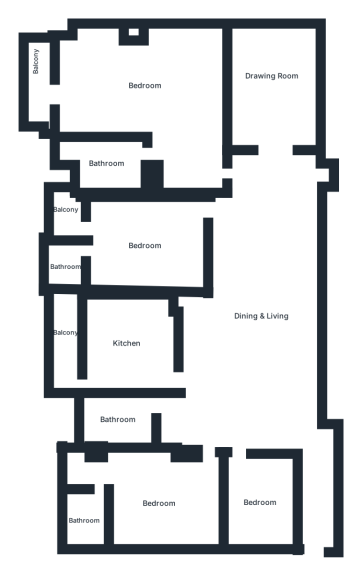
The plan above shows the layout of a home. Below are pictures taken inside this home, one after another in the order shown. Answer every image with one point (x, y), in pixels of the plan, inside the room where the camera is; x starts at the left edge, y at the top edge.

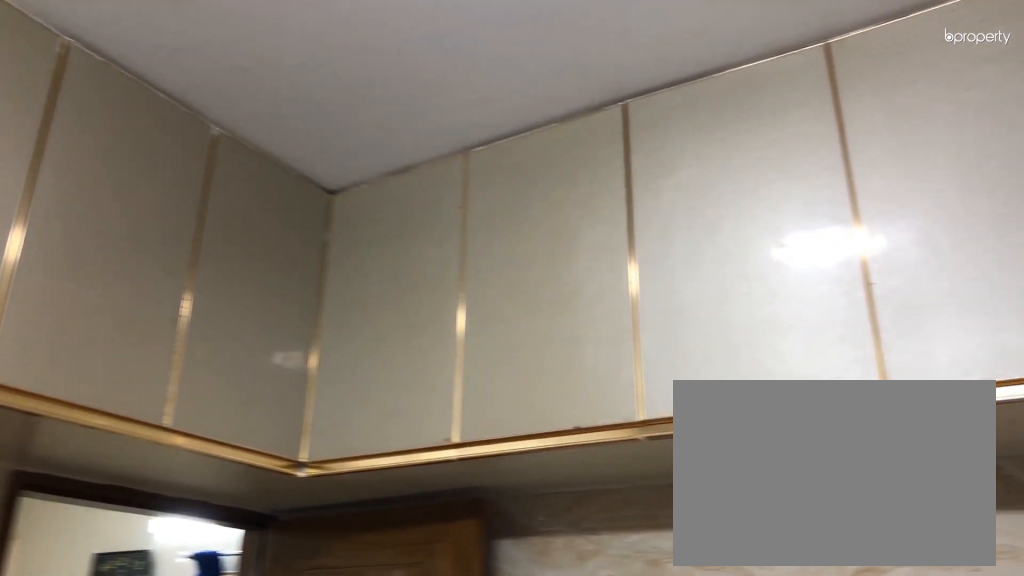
(125, 343)
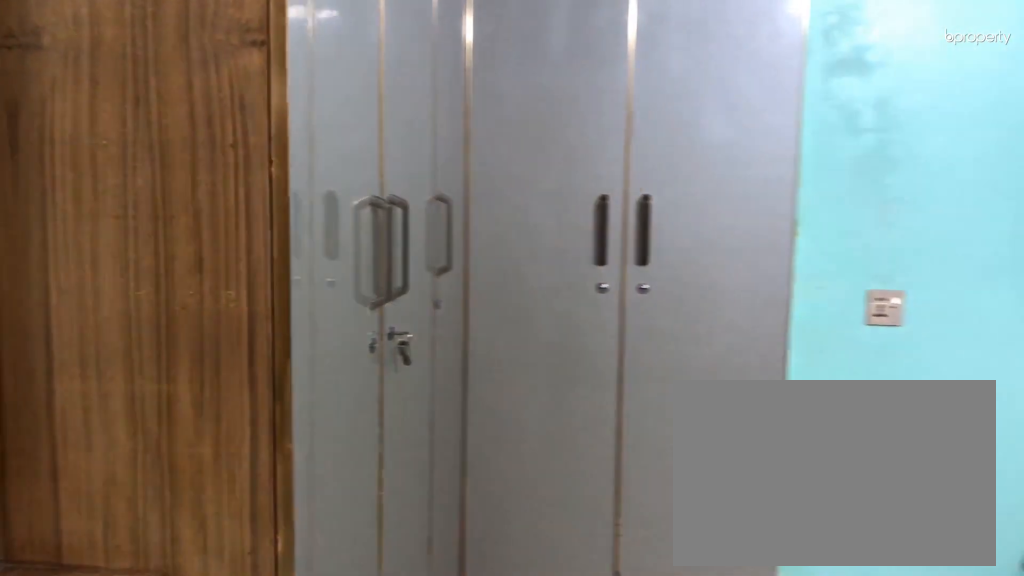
(146, 243)
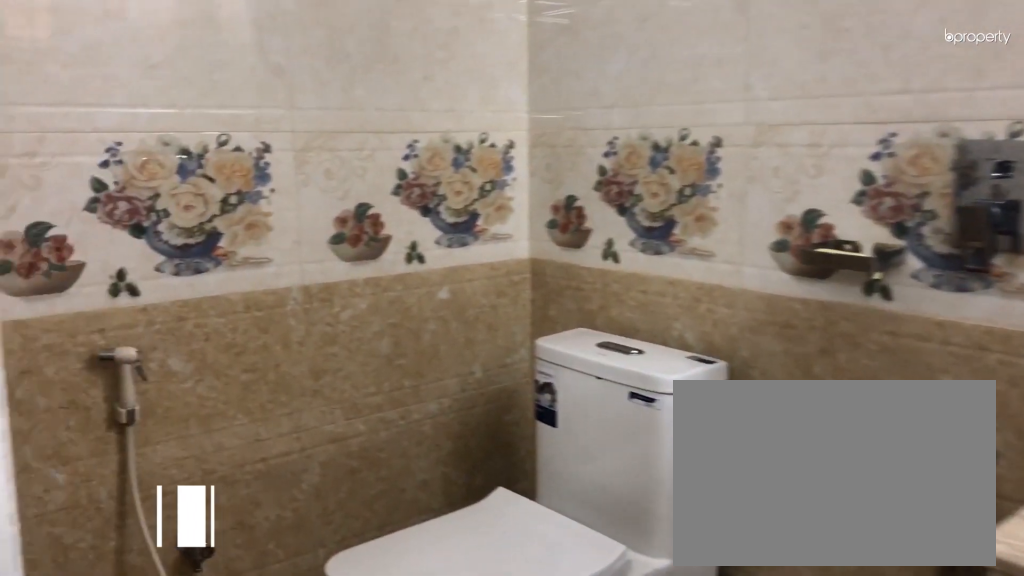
(65, 267)
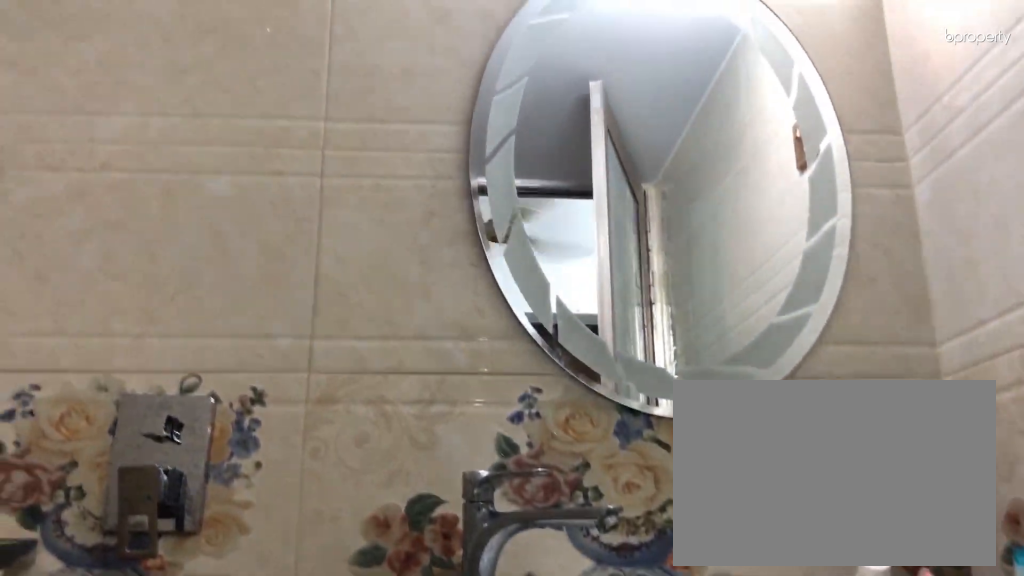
(65, 267)
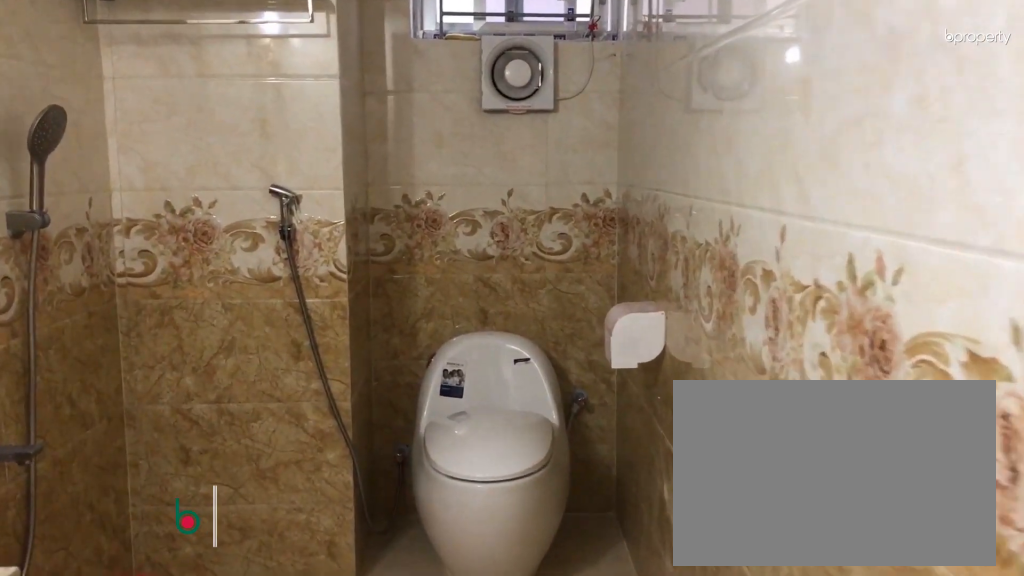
(106, 162)
